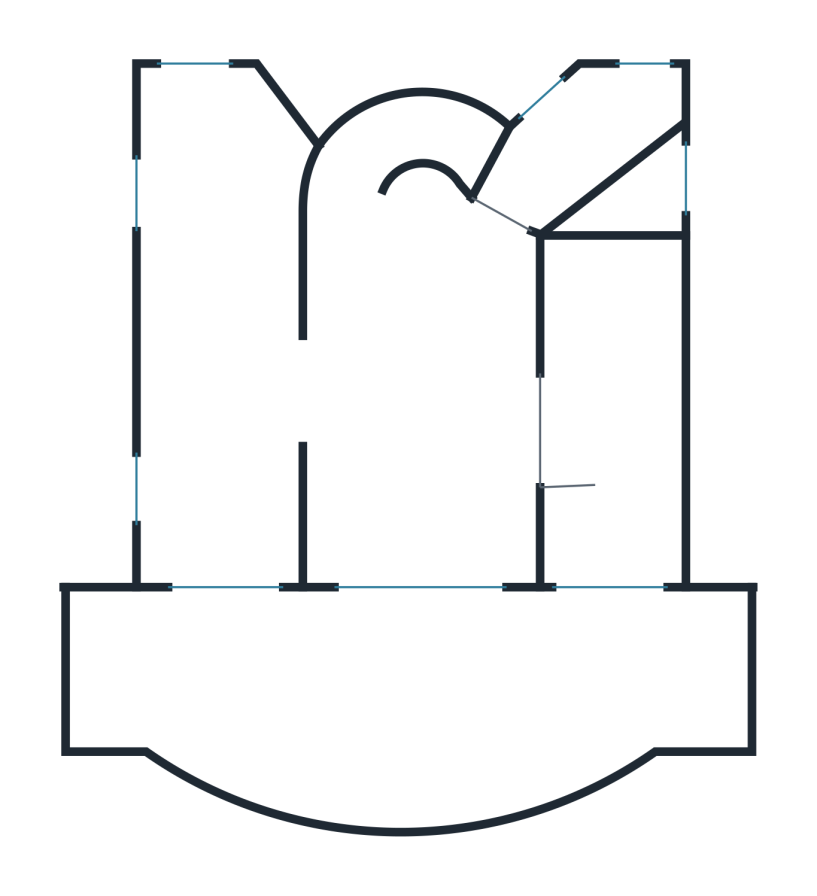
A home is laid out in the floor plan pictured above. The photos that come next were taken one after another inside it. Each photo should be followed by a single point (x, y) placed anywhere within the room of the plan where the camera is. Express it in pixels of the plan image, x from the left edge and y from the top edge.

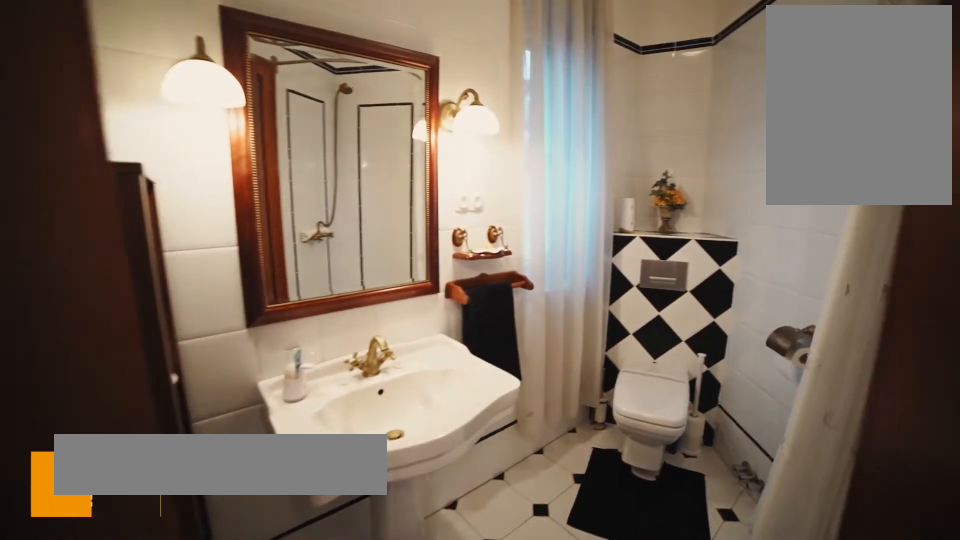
(613, 202)
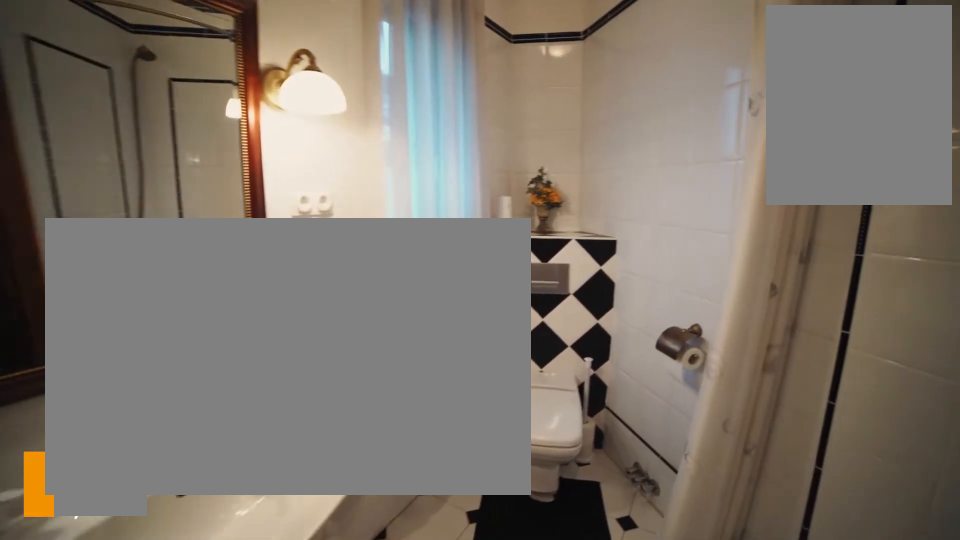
(613, 202)
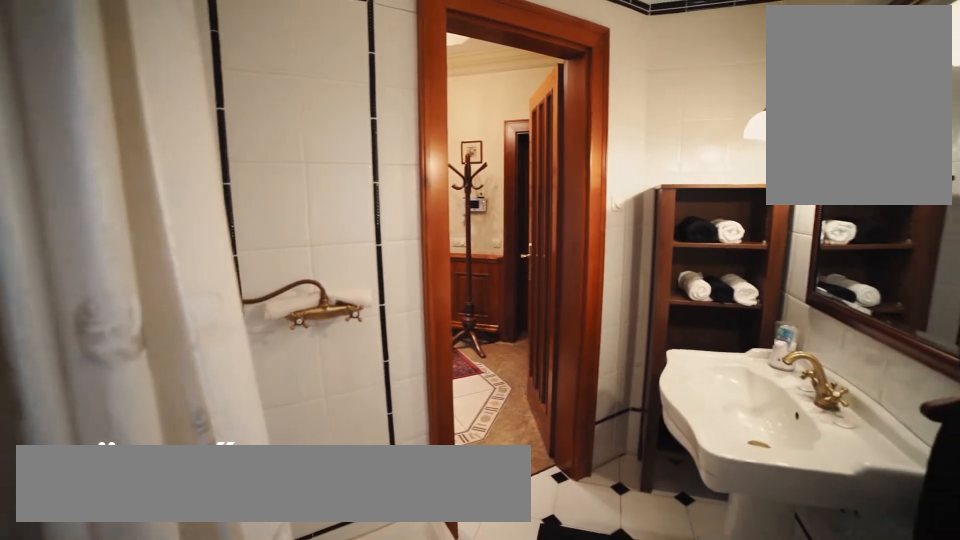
(653, 192)
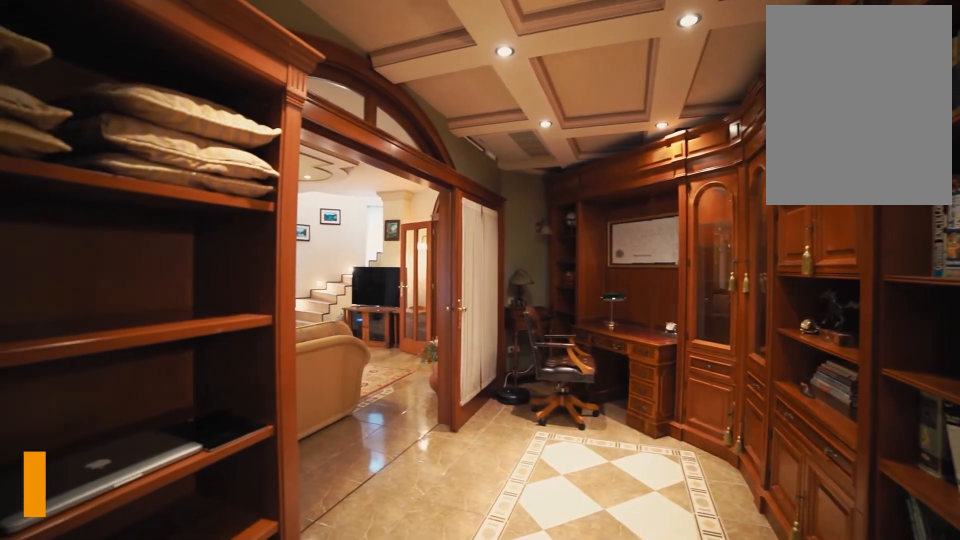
(616, 519)
